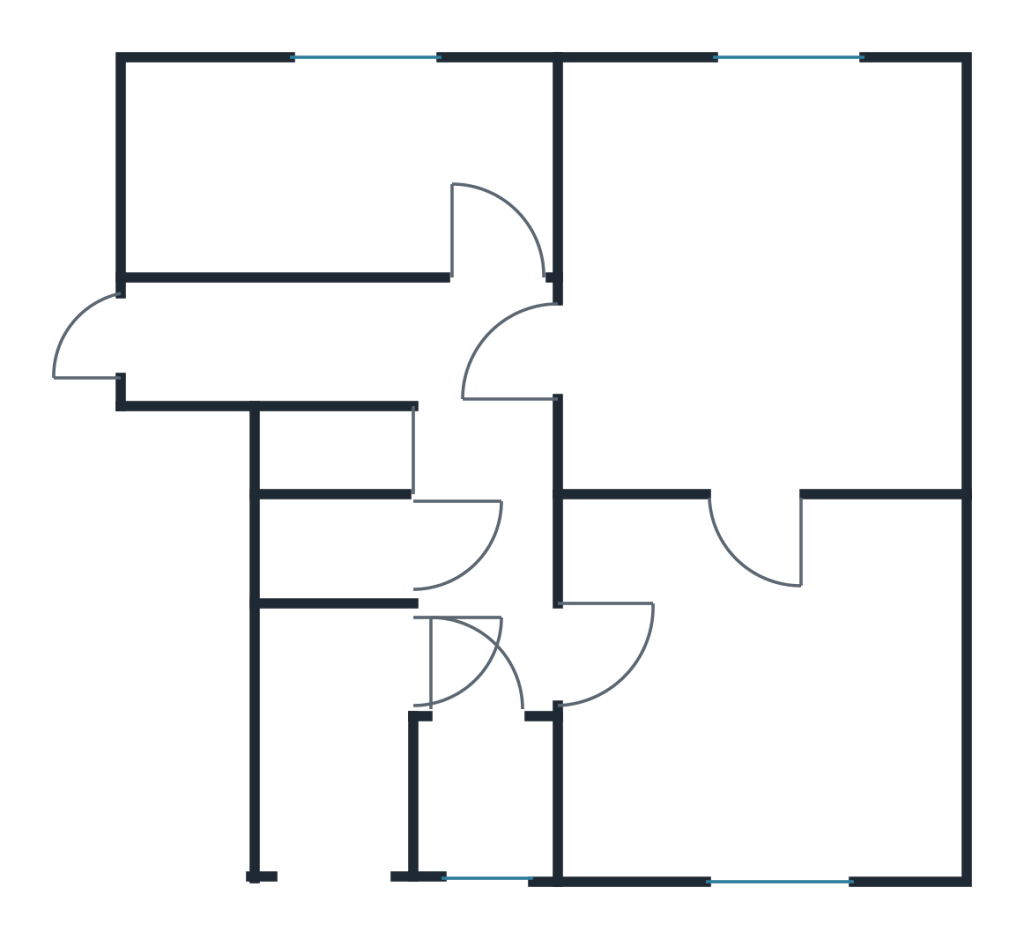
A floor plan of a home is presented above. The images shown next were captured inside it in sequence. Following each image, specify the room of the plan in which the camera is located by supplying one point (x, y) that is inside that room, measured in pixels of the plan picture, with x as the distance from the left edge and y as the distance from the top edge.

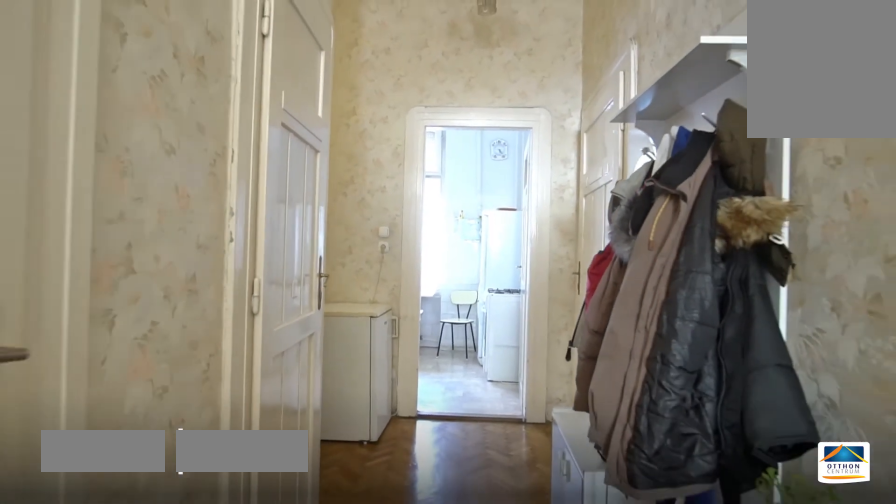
(488, 548)
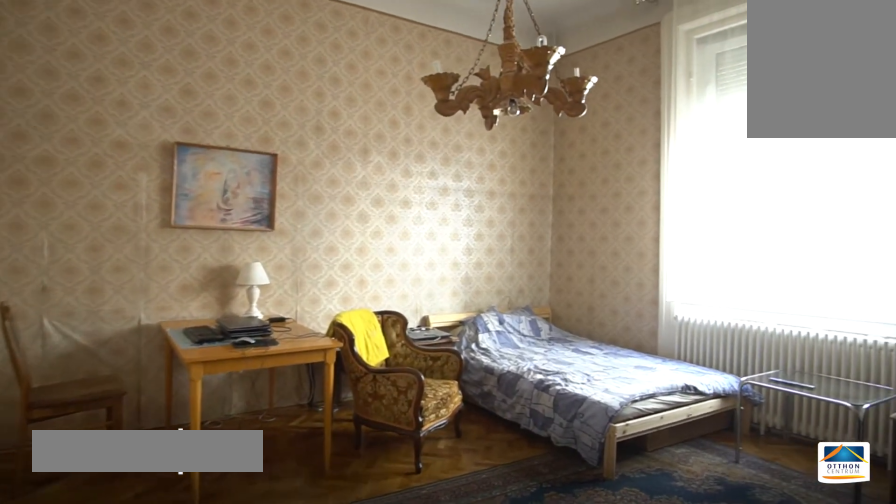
(785, 717)
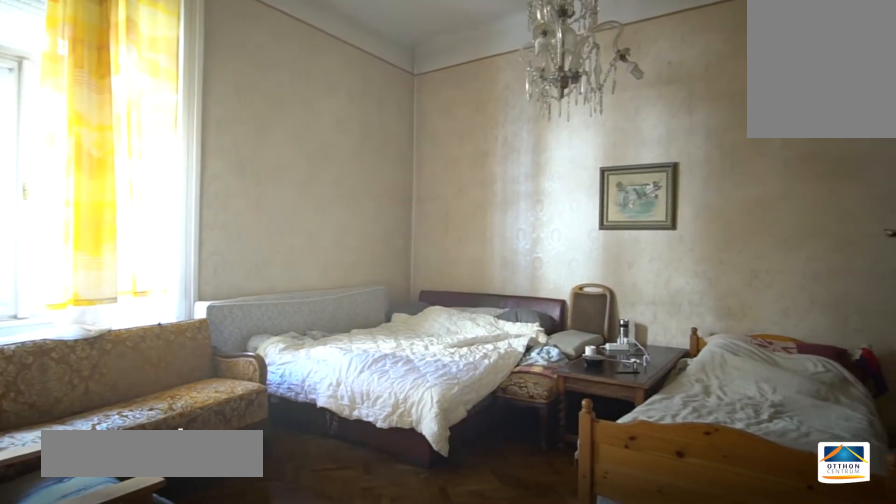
(783, 284)
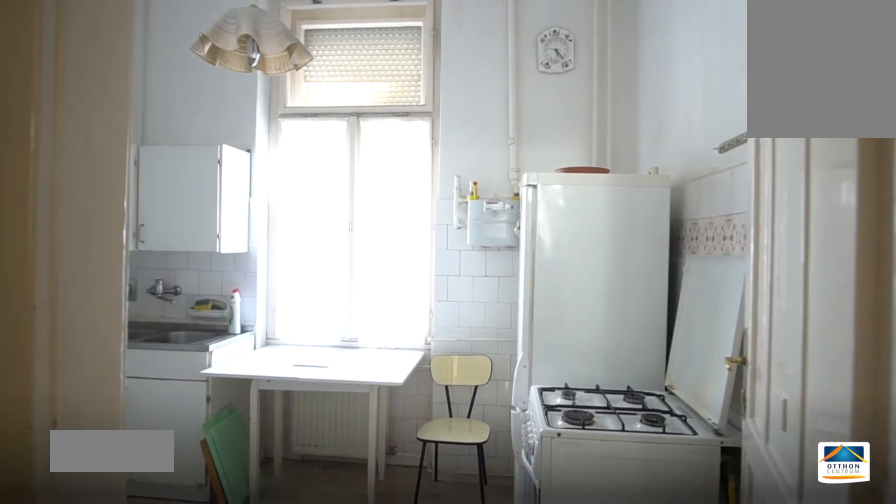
(339, 178)
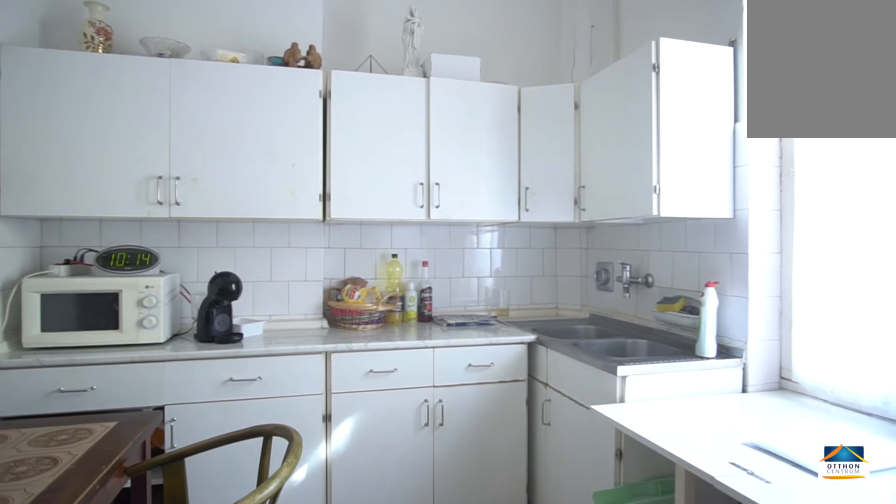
(341, 178)
